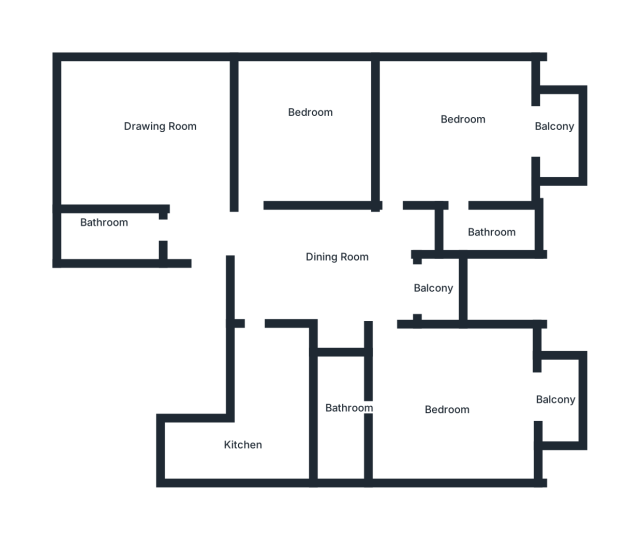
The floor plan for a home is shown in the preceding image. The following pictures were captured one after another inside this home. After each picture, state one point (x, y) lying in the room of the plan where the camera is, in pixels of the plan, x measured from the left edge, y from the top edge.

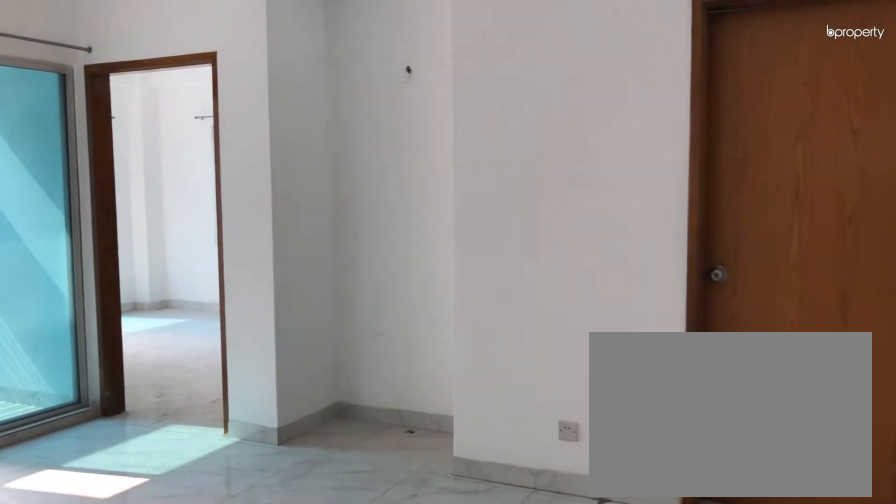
(359, 275)
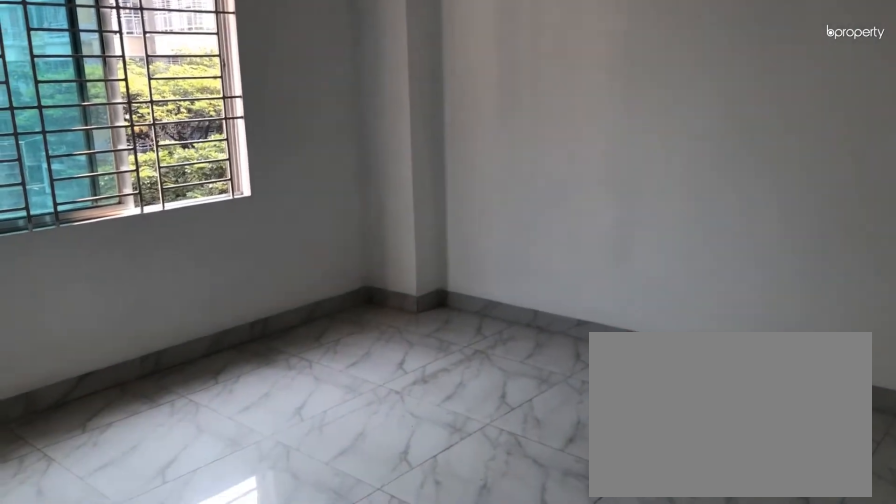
(304, 131)
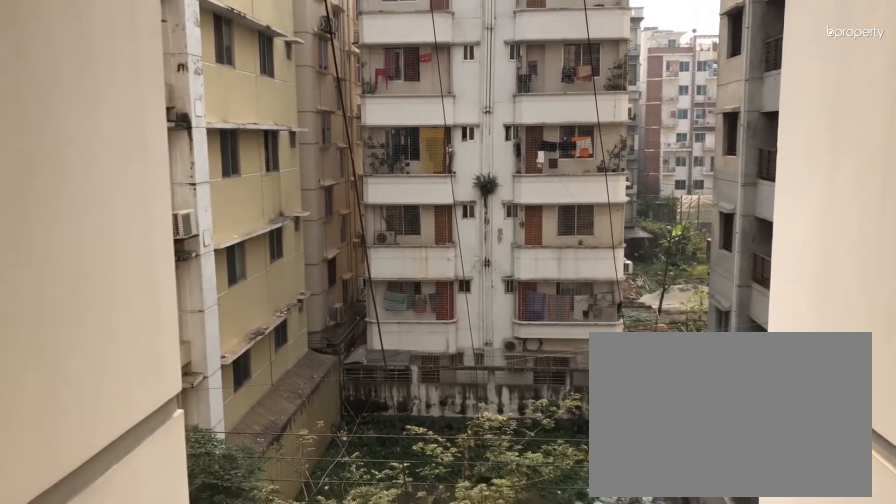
(439, 287)
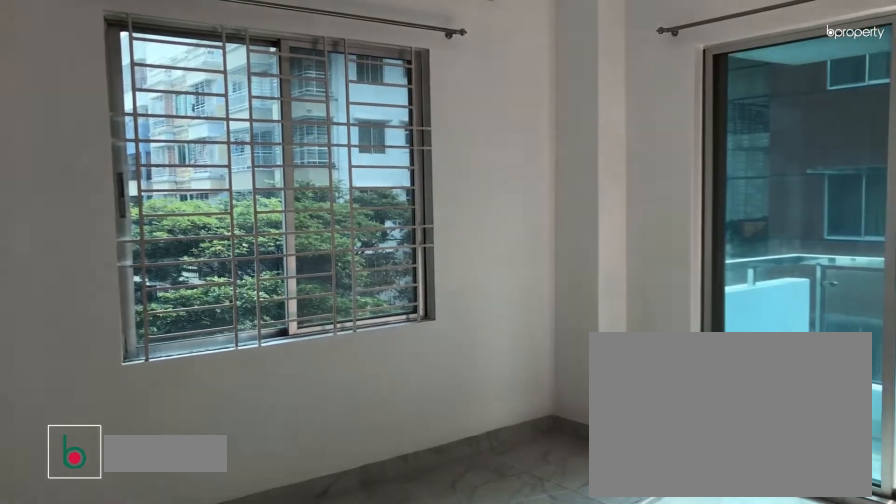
(462, 144)
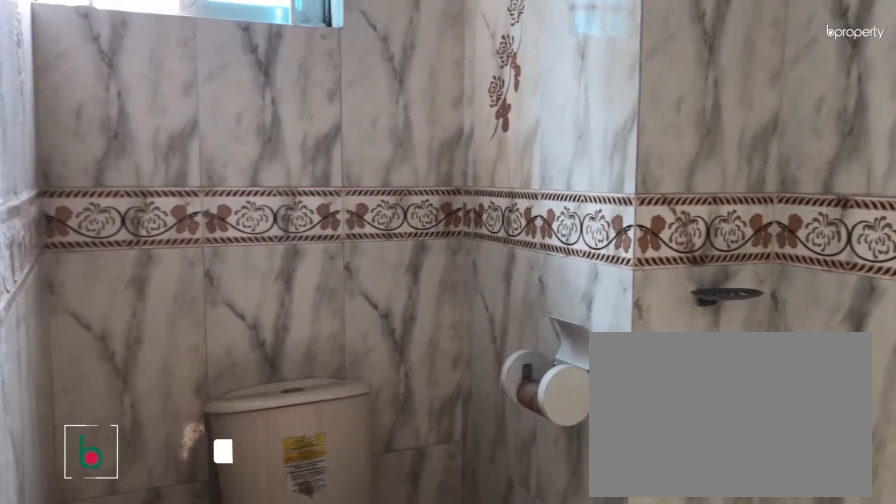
(480, 227)
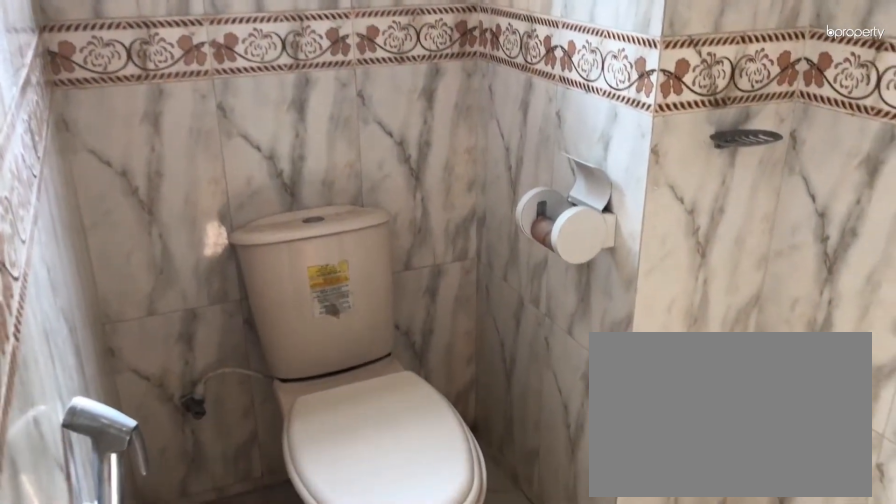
(480, 227)
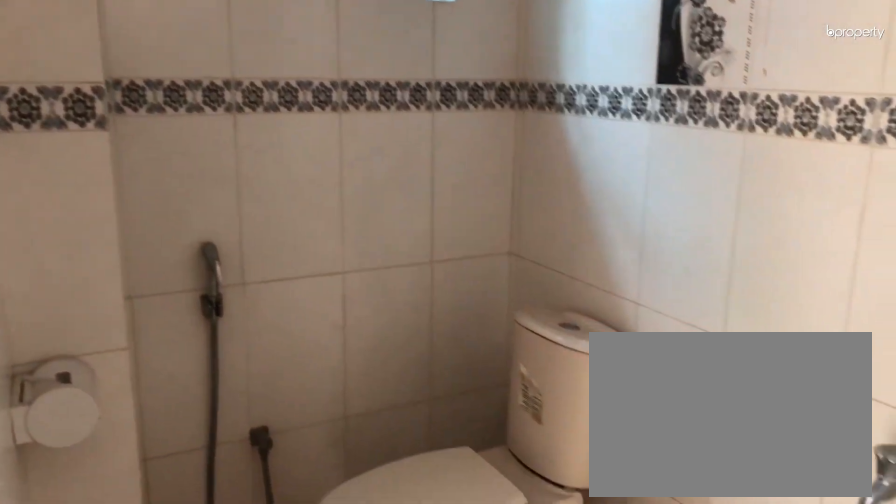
(345, 406)
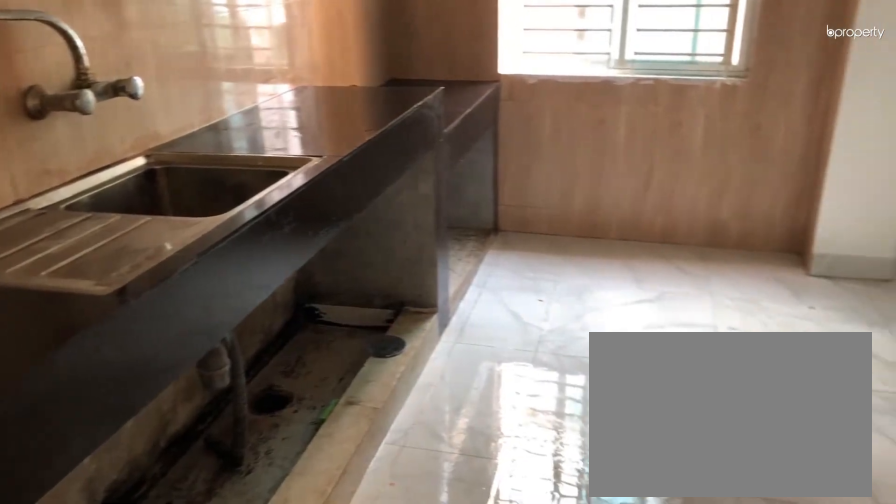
(275, 395)
